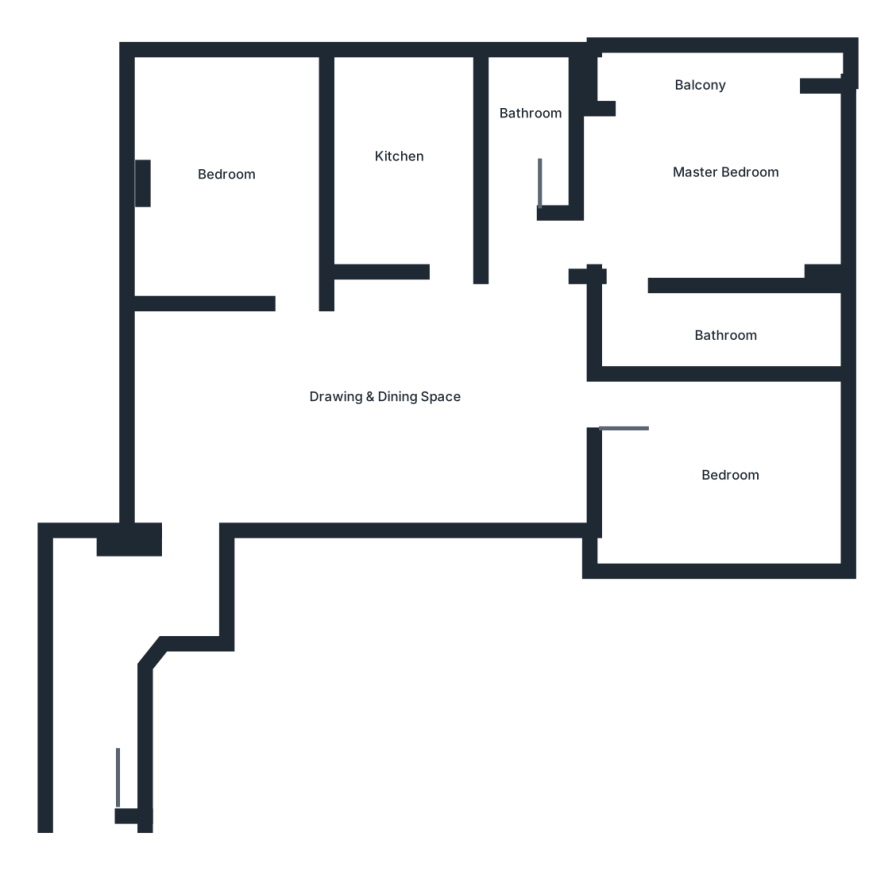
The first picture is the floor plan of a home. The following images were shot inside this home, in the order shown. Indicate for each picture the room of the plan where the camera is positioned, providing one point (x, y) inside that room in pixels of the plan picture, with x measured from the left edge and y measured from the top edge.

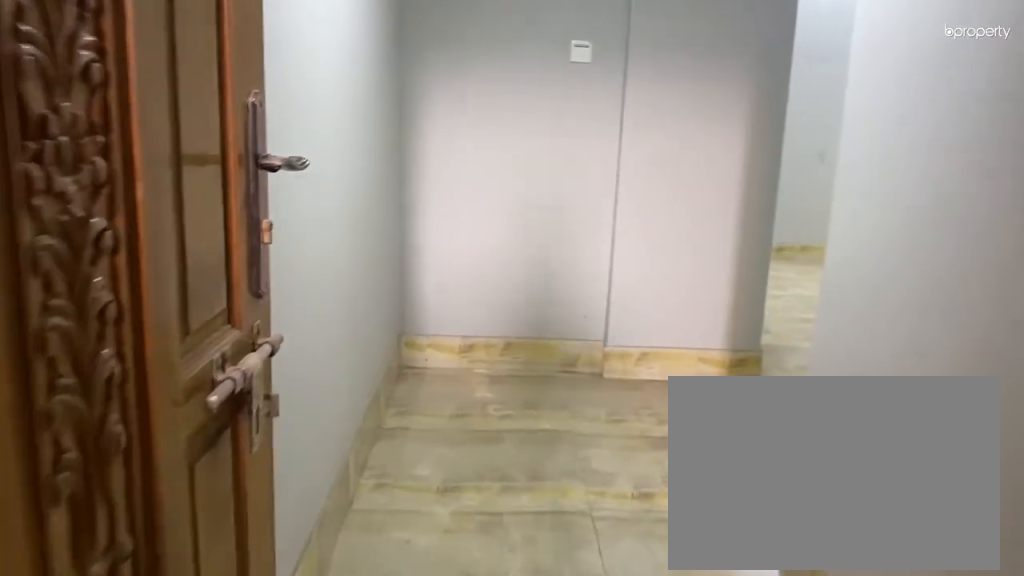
(91, 726)
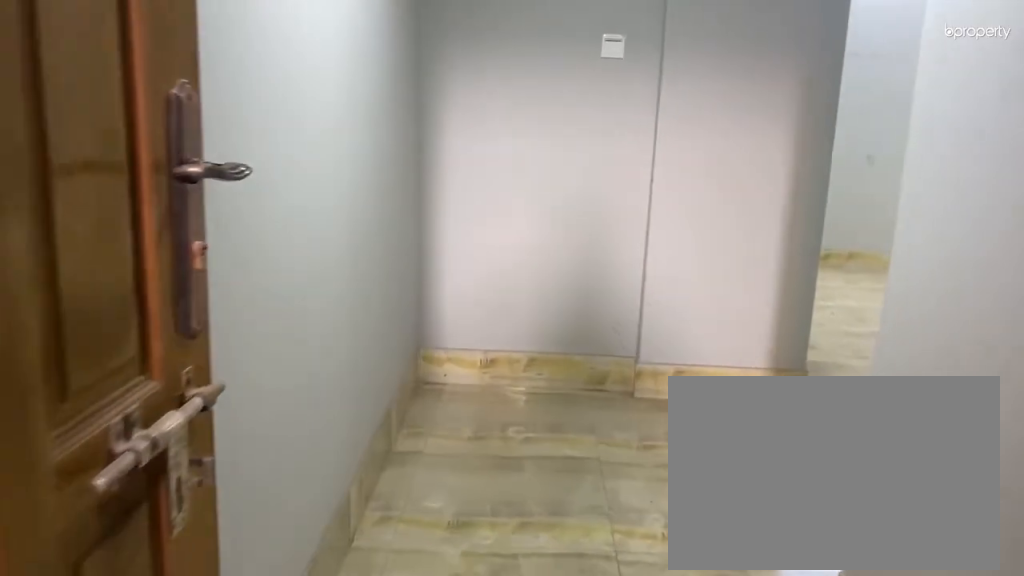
(91, 726)
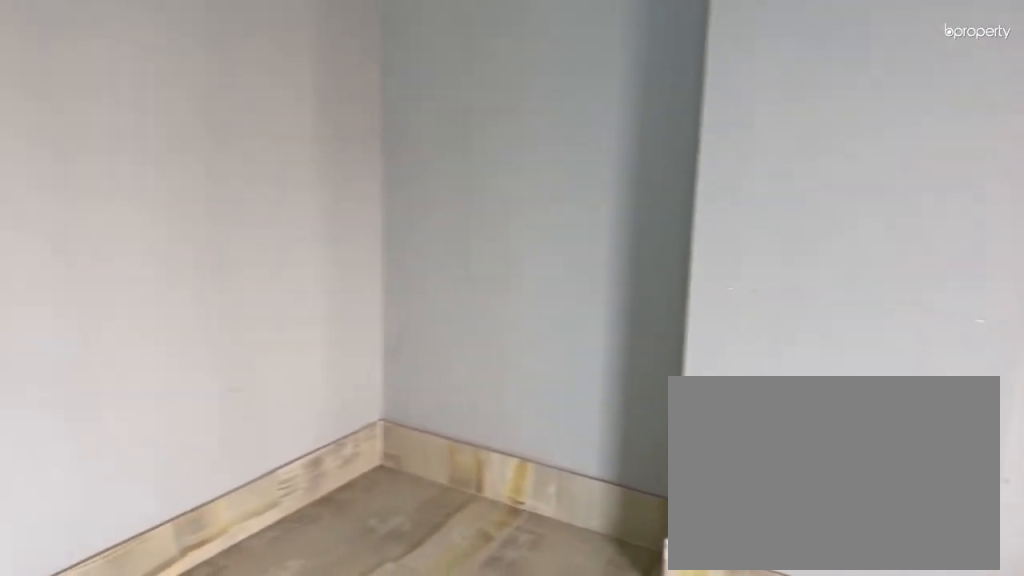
(216, 204)
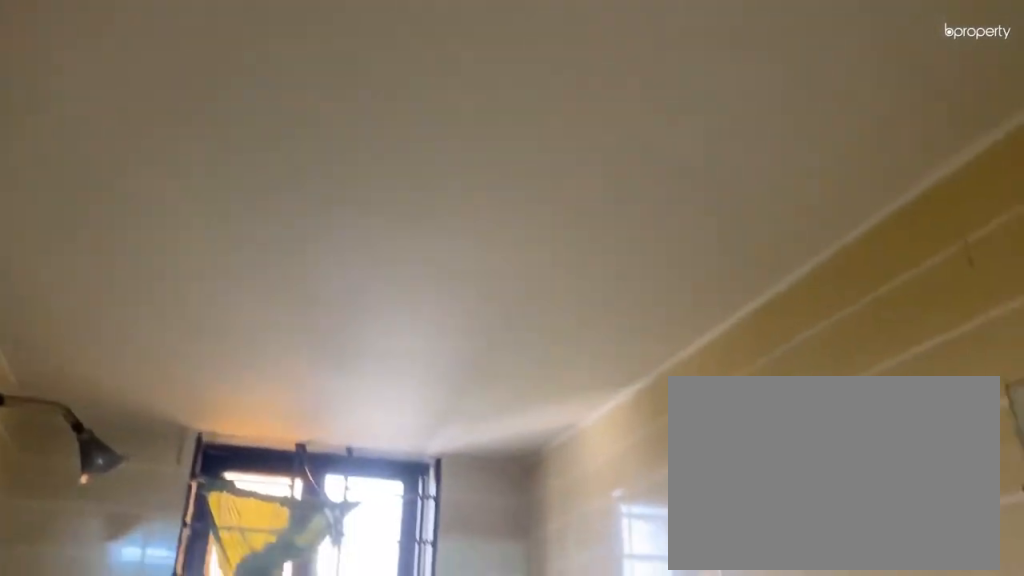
(521, 148)
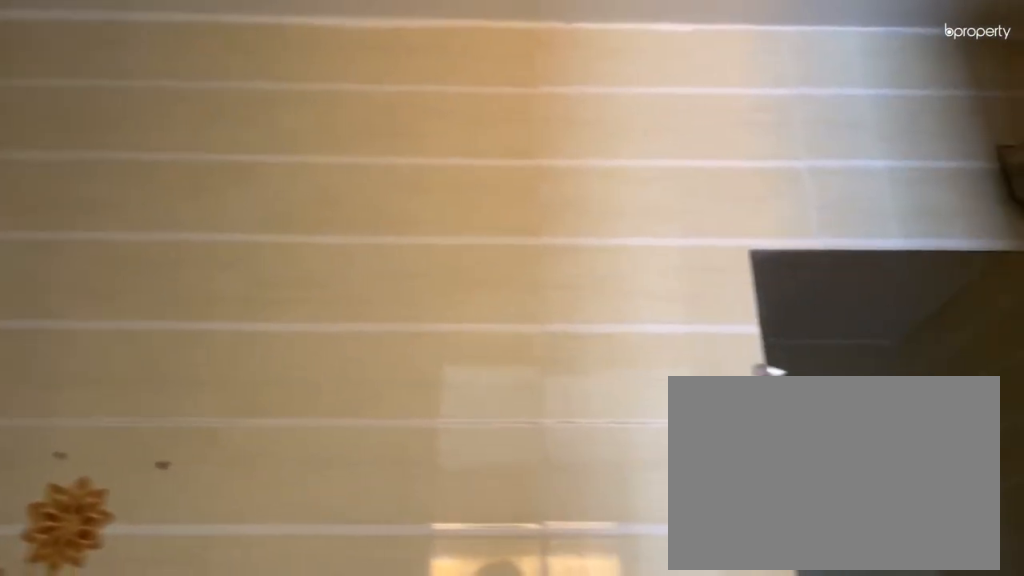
(715, 337)
